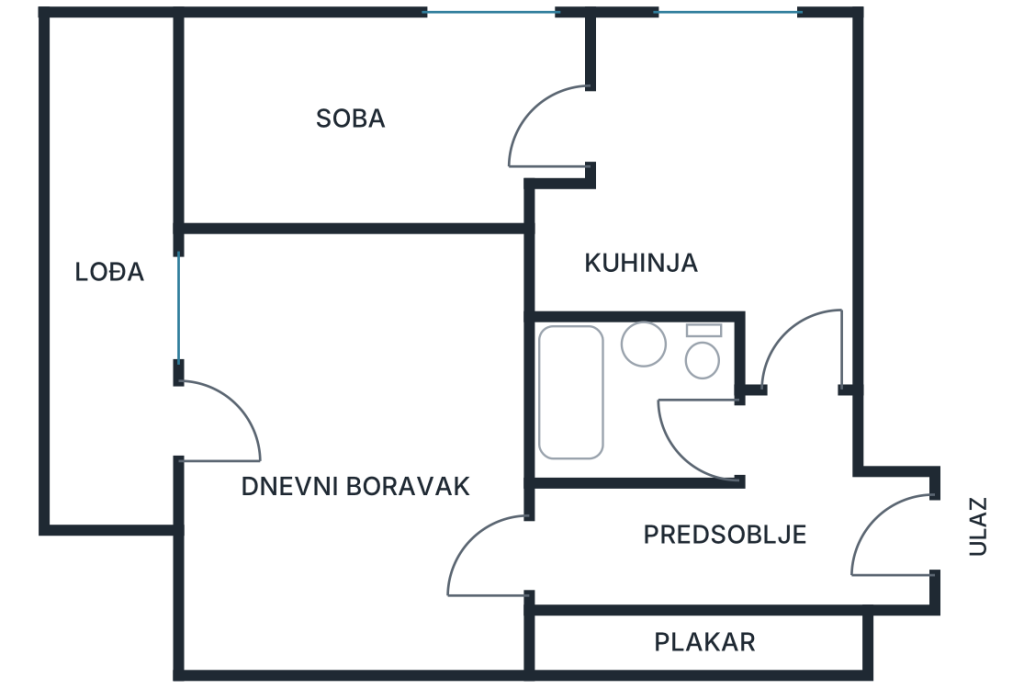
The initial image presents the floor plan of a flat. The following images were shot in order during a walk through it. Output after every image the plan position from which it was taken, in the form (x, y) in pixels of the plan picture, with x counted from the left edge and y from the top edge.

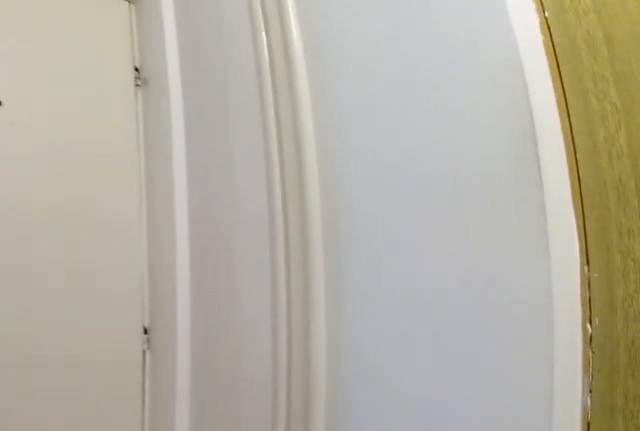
(776, 467)
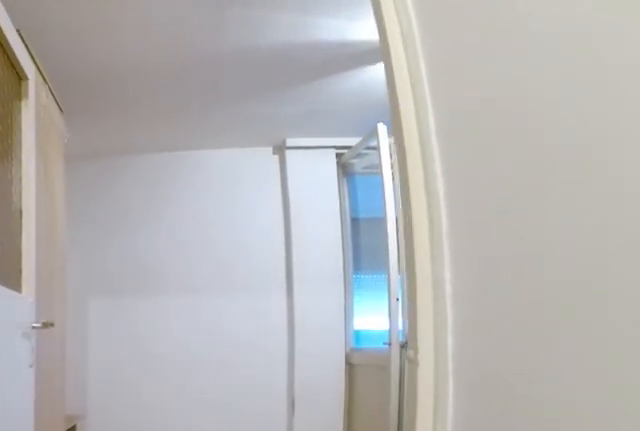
(613, 544)
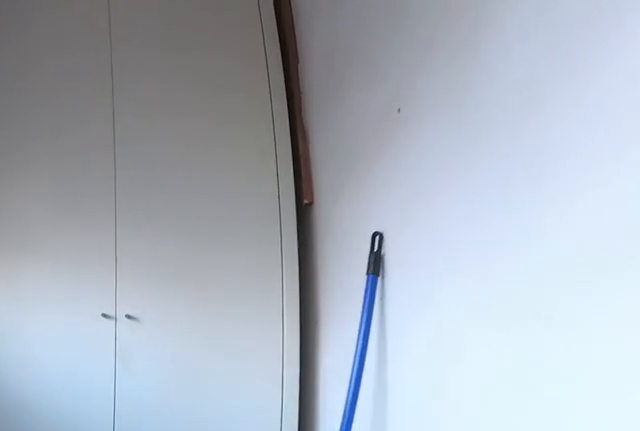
(101, 218)
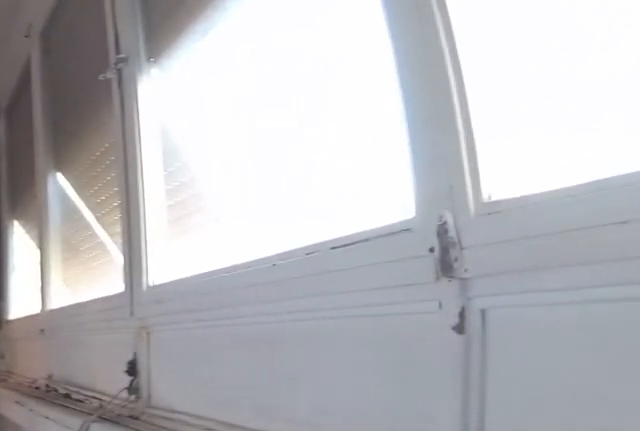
(112, 79)
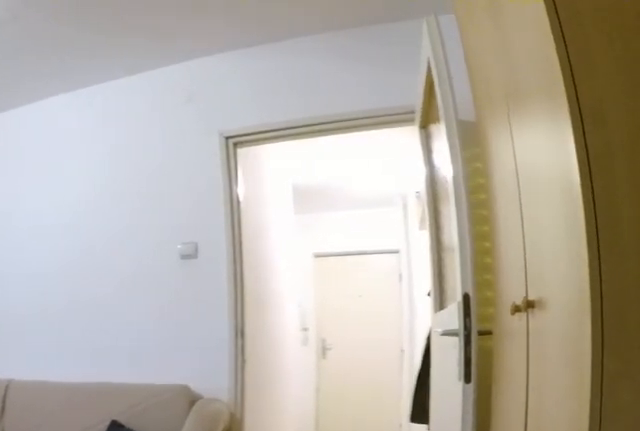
(226, 572)
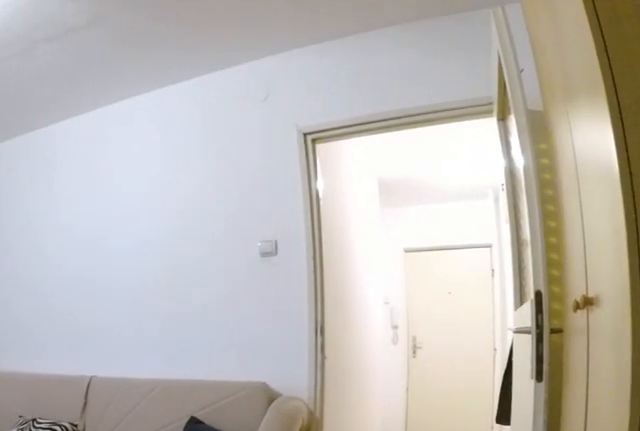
(254, 608)
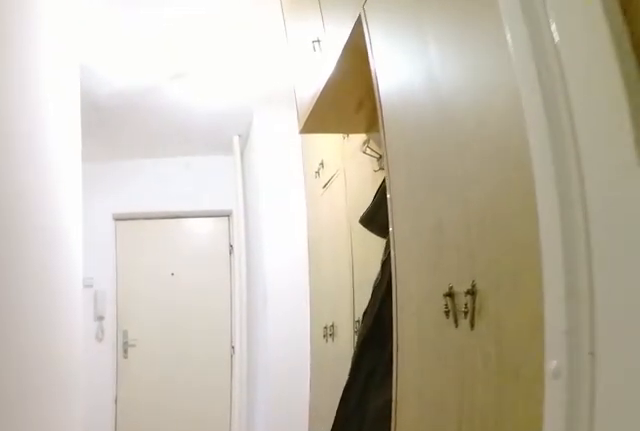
(470, 574)
